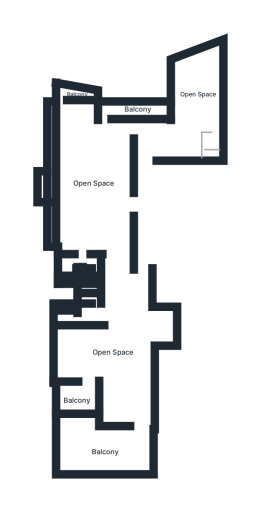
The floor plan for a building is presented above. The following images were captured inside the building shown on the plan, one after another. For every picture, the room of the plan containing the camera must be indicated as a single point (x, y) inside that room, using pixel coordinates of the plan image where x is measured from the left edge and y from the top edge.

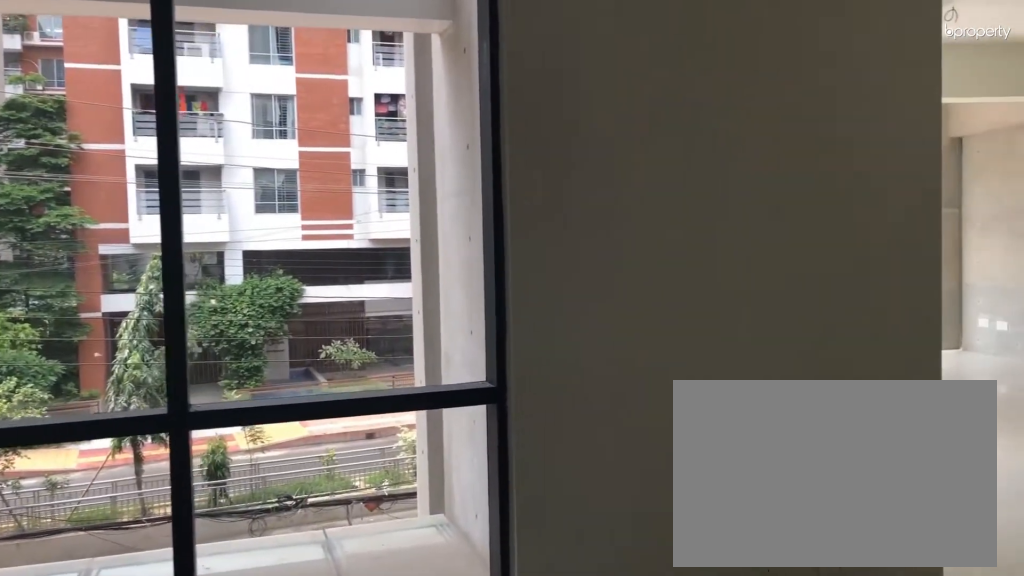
(175, 138)
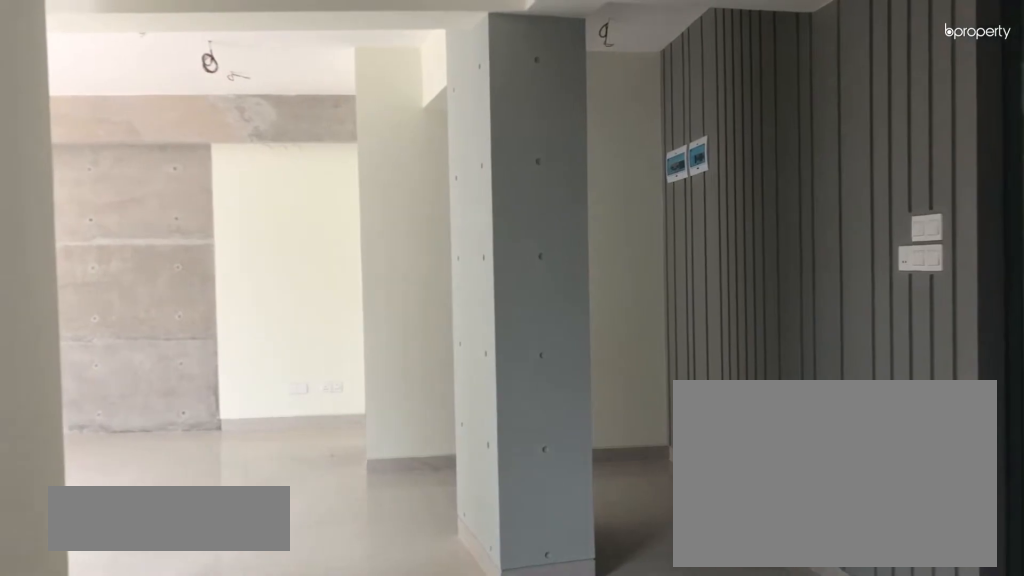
(175, 138)
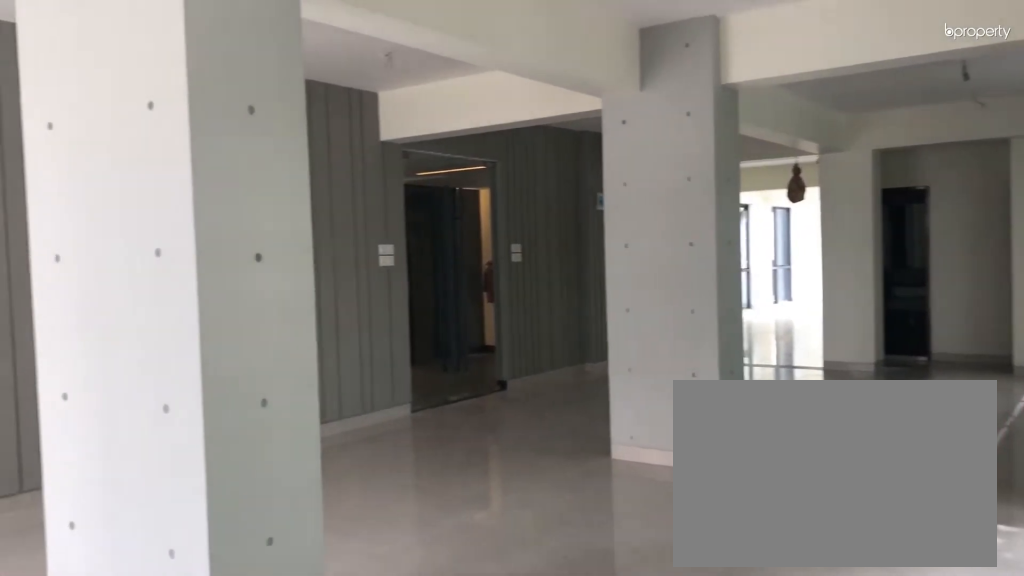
(97, 188)
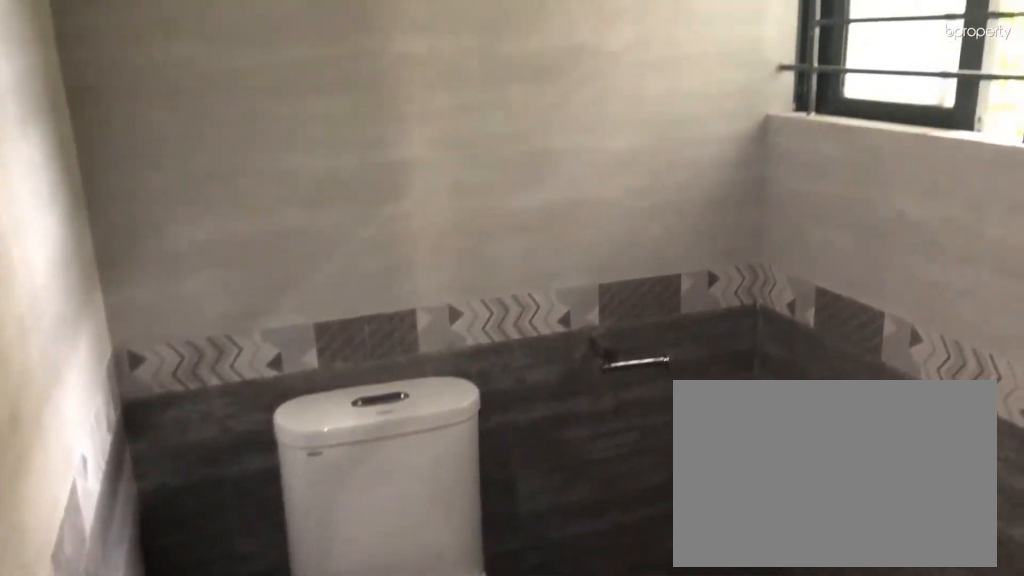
(66, 273)
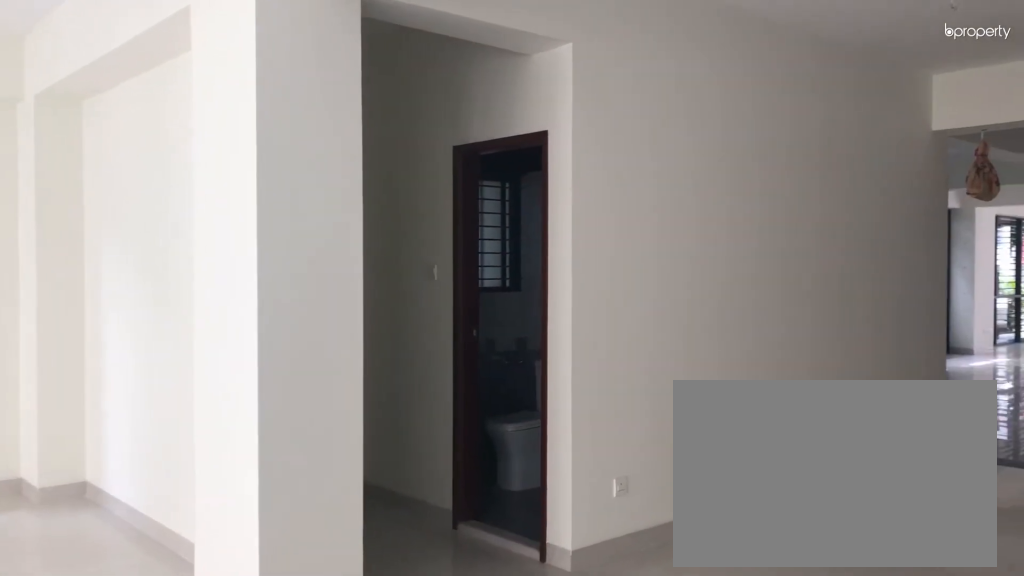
(111, 349)
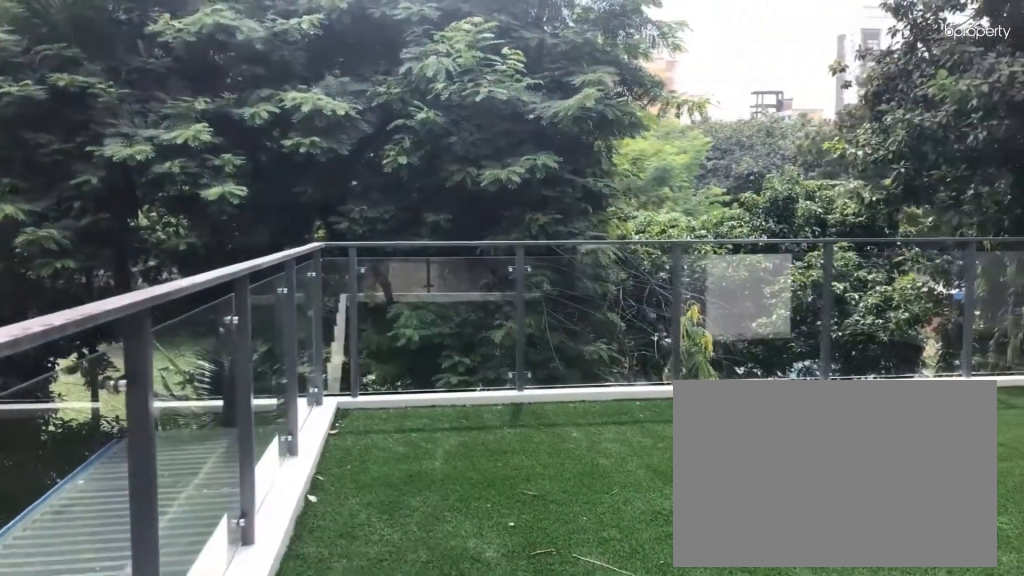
(101, 455)
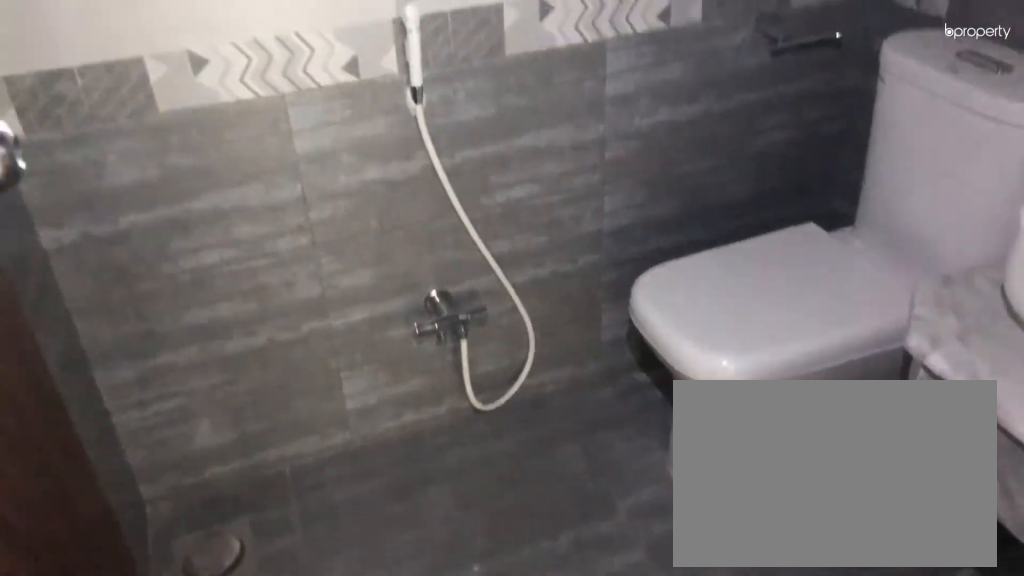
(66, 313)
